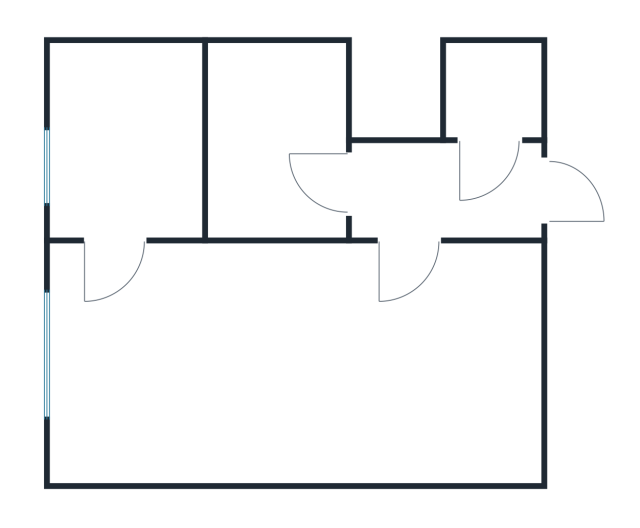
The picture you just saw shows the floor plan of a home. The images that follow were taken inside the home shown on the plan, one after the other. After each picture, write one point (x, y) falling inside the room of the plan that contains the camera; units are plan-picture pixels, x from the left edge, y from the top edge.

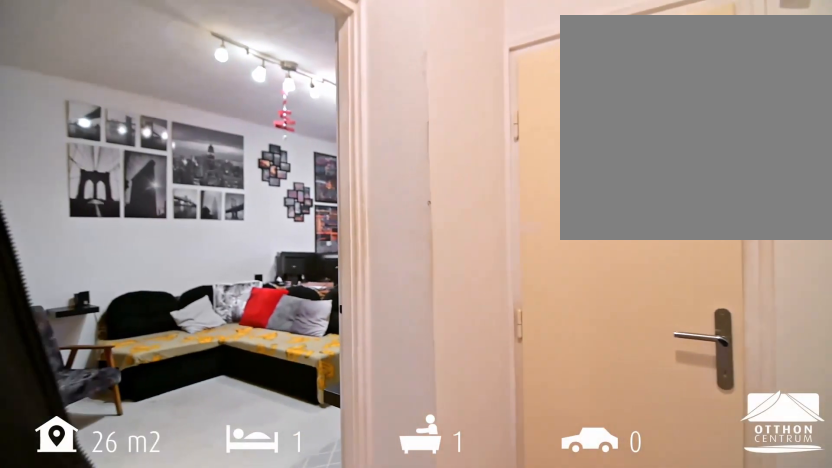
(441, 191)
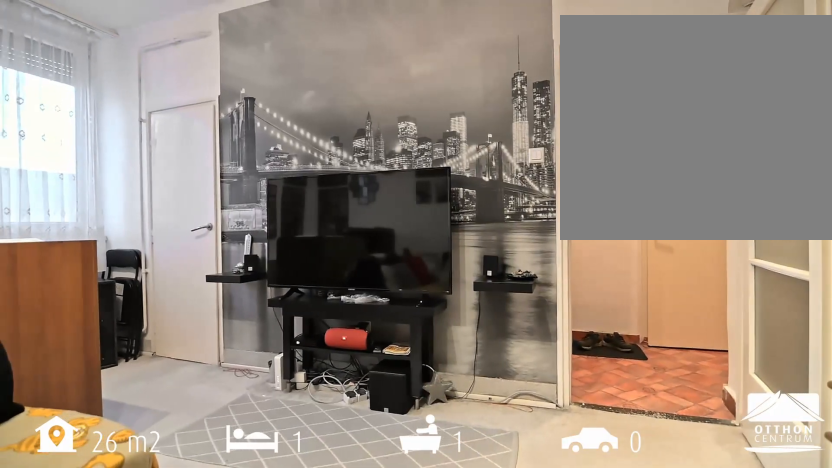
(292, 366)
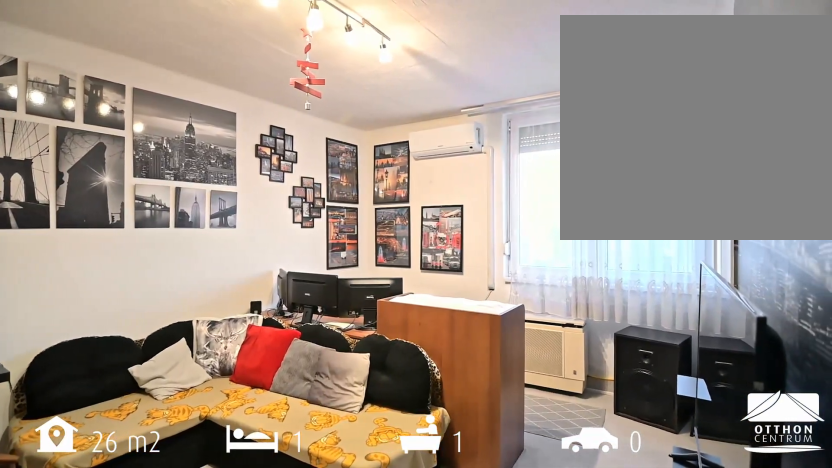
(292, 366)
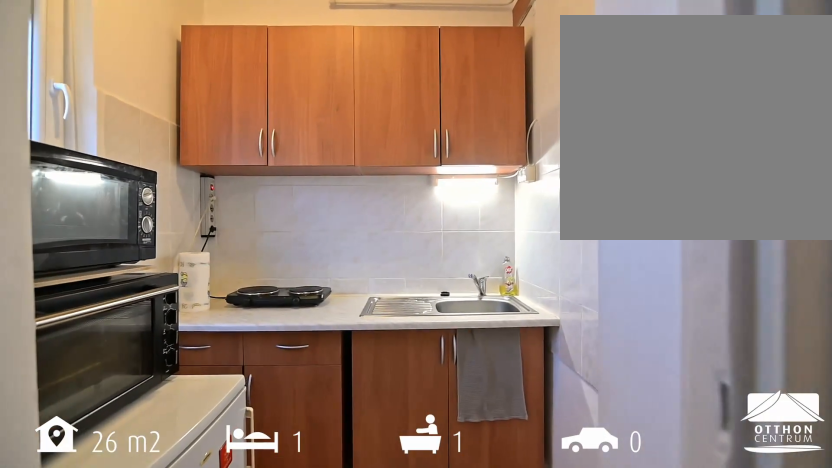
(126, 143)
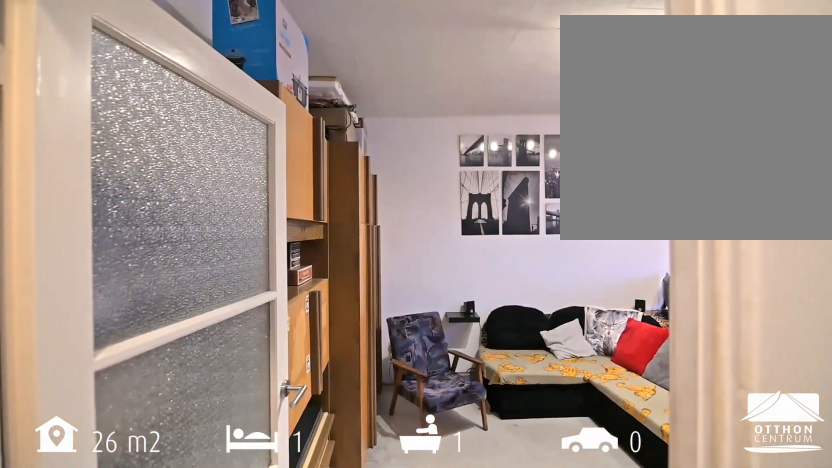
(405, 238)
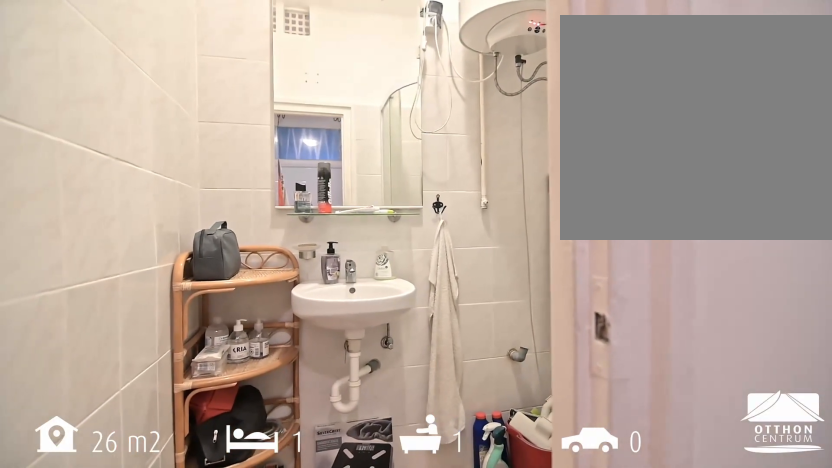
(276, 148)
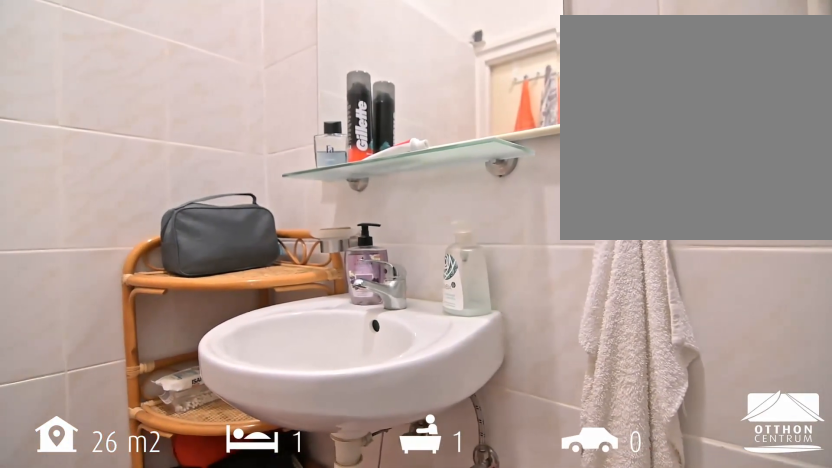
(276, 148)
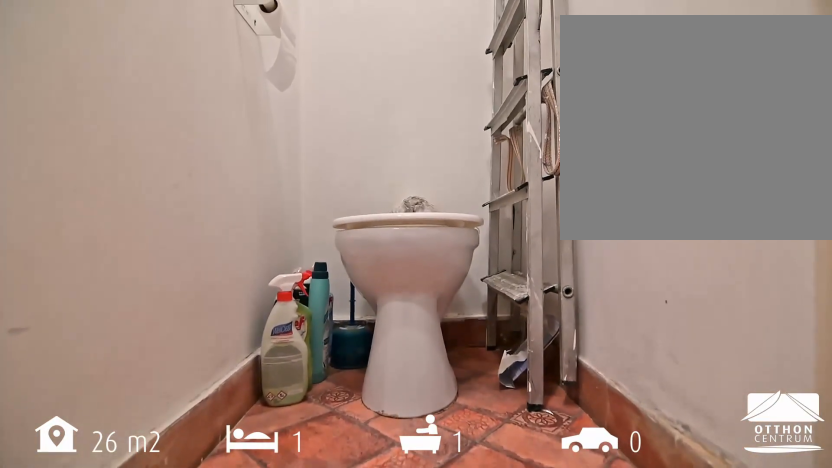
(494, 92)
